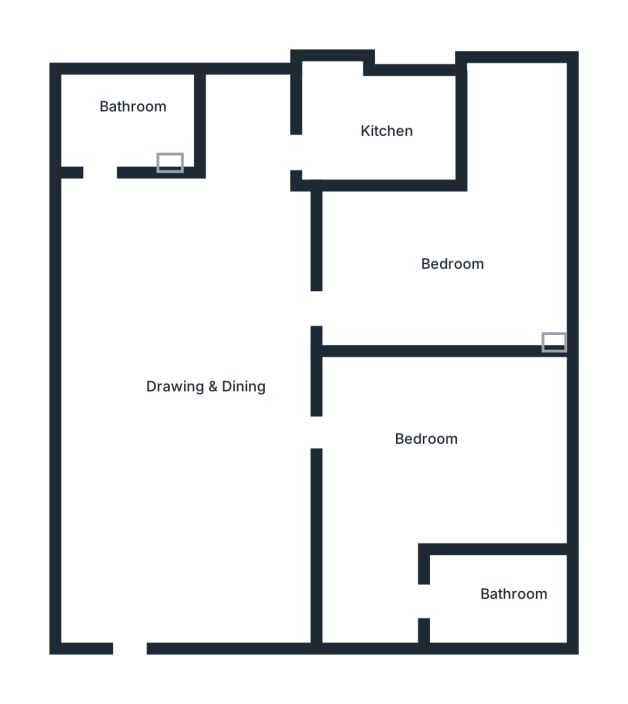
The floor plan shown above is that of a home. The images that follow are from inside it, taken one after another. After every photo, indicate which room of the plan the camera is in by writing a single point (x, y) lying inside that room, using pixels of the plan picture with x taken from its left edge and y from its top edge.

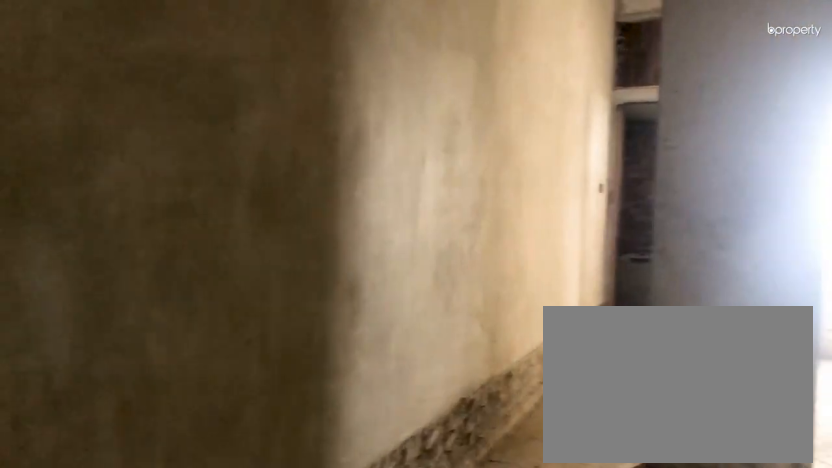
(148, 381)
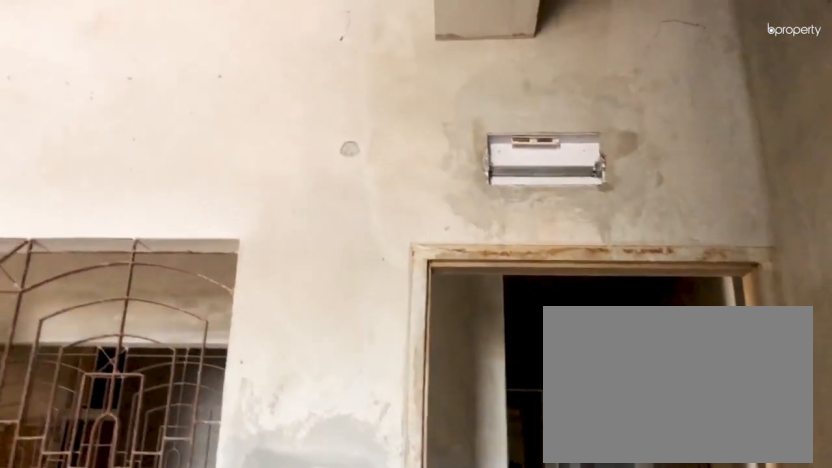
(149, 381)
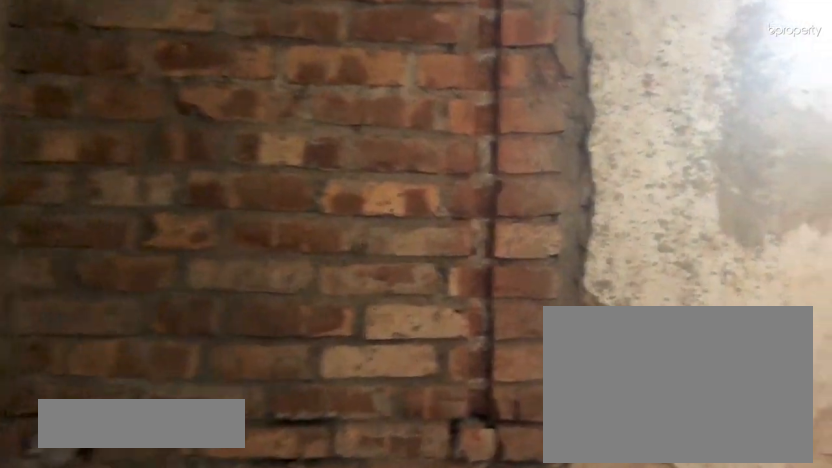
(120, 121)
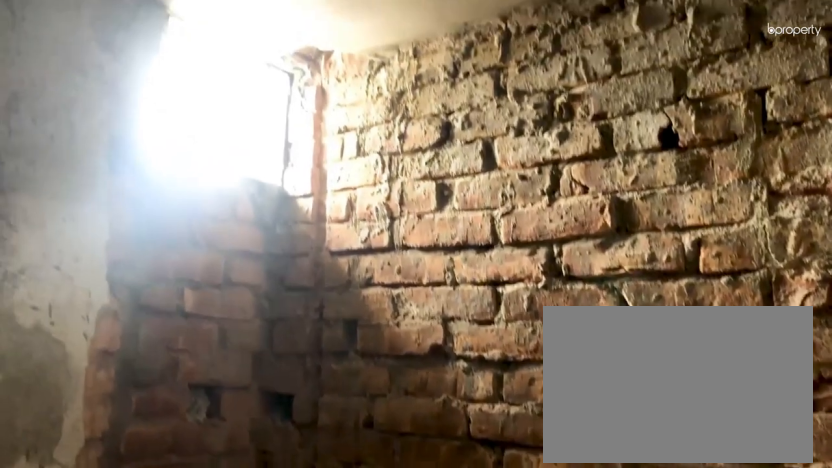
(120, 121)
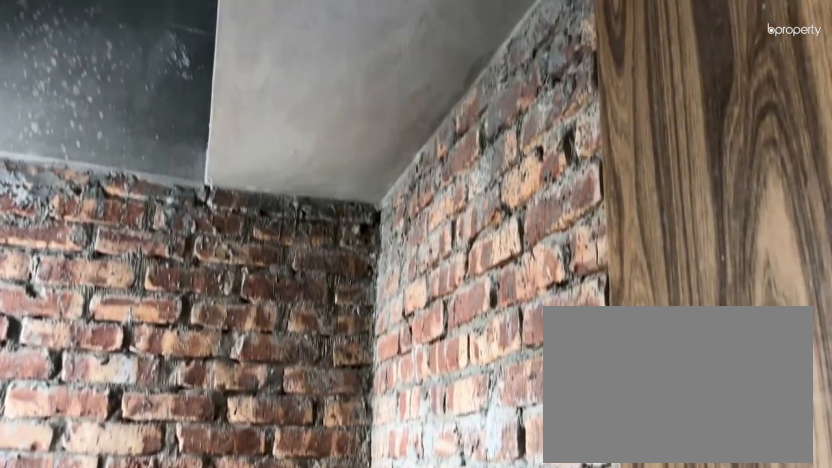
(379, 131)
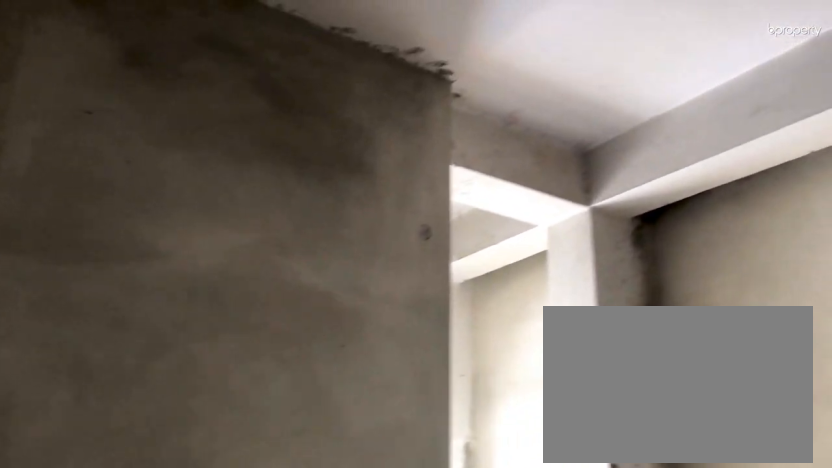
(466, 271)
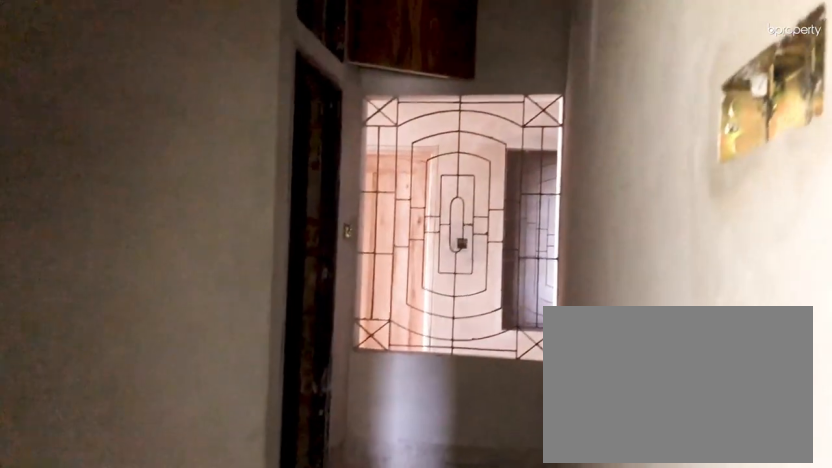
(412, 445)
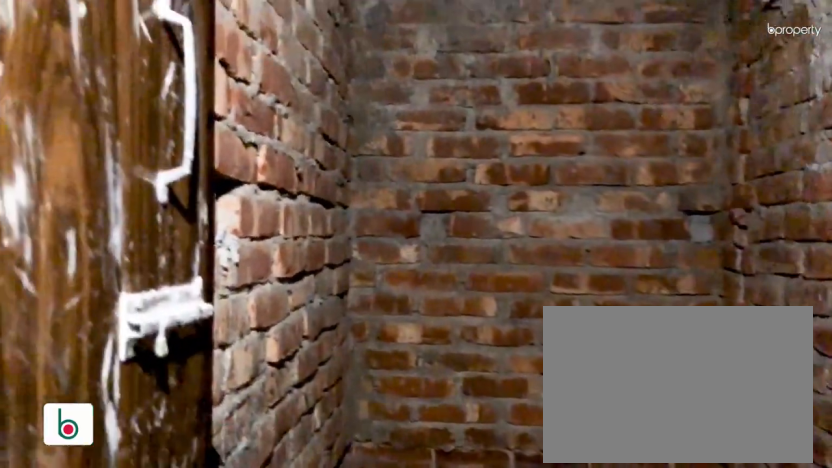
(507, 592)
